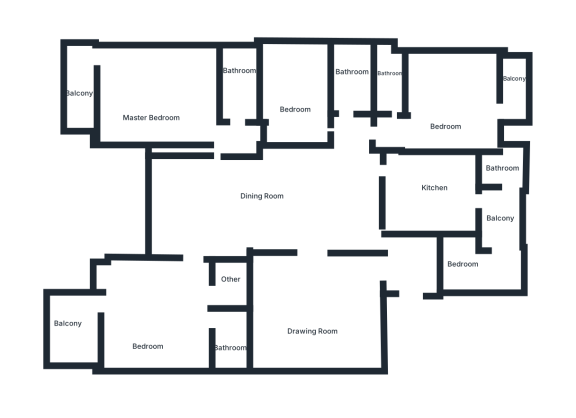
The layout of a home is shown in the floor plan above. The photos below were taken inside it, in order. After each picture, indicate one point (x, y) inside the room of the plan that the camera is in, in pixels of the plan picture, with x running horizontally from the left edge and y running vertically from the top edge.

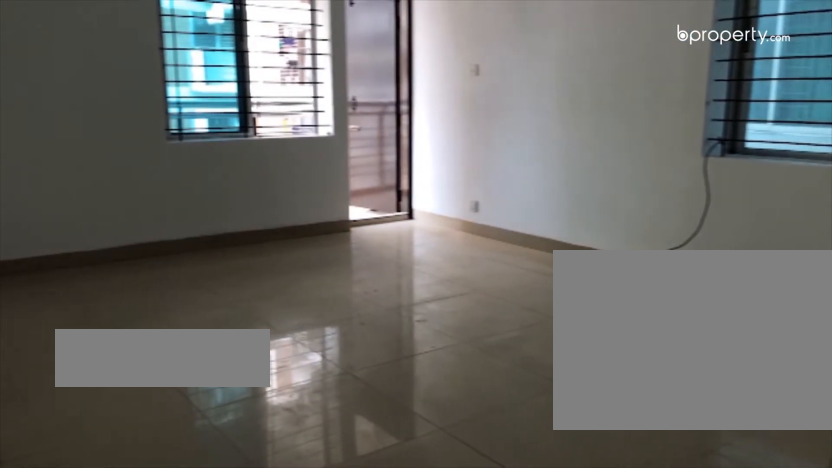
(154, 96)
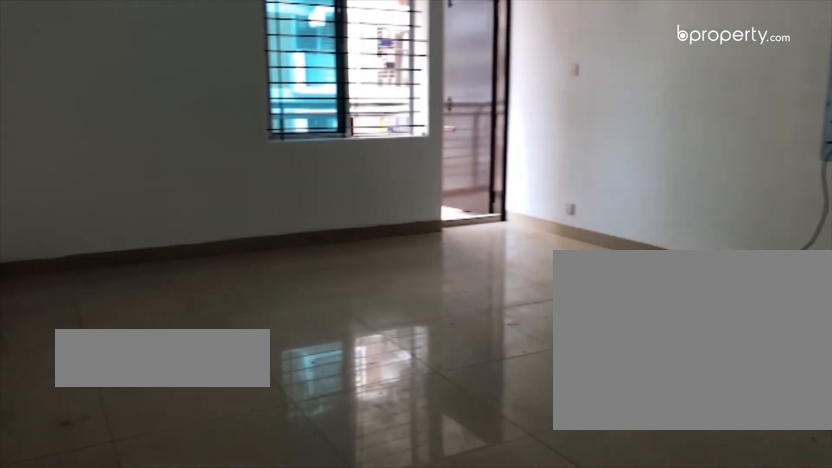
(154, 96)
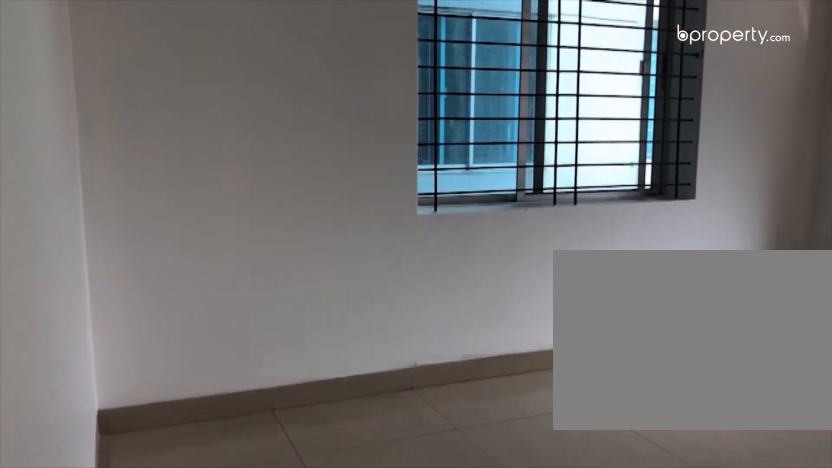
(446, 100)
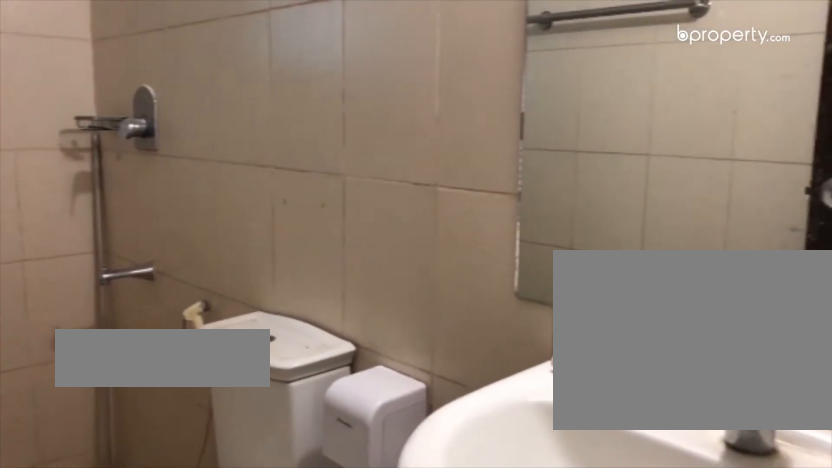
(352, 81)
